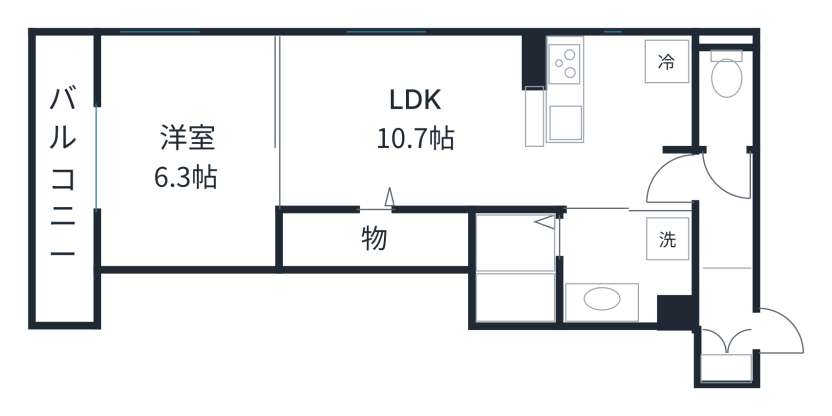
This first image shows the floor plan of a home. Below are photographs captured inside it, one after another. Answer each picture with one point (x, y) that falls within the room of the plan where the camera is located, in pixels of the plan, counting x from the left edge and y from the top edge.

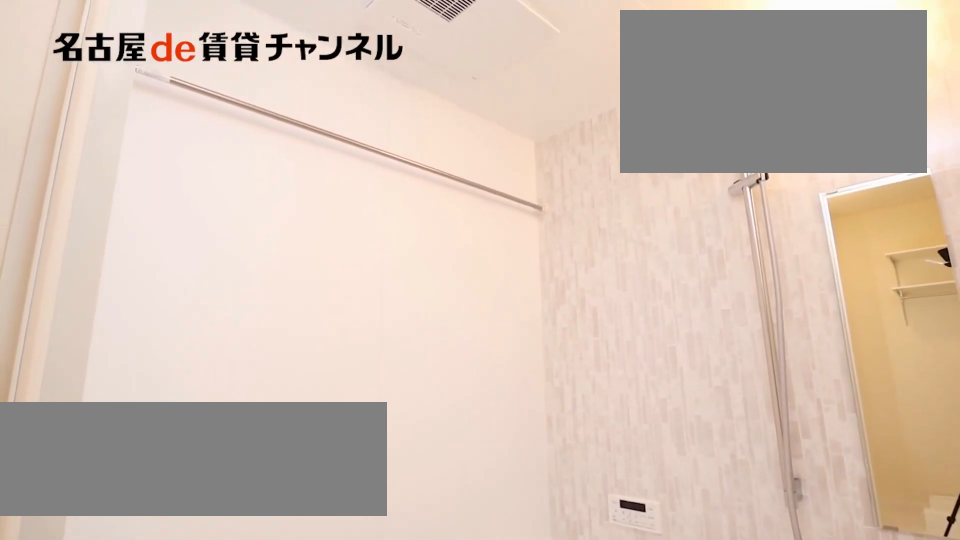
(515, 272)
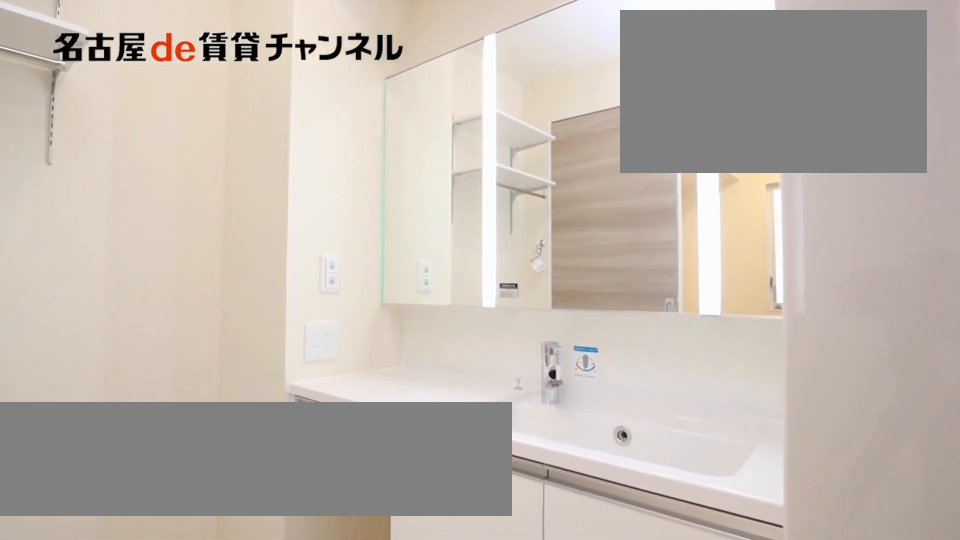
(628, 271)
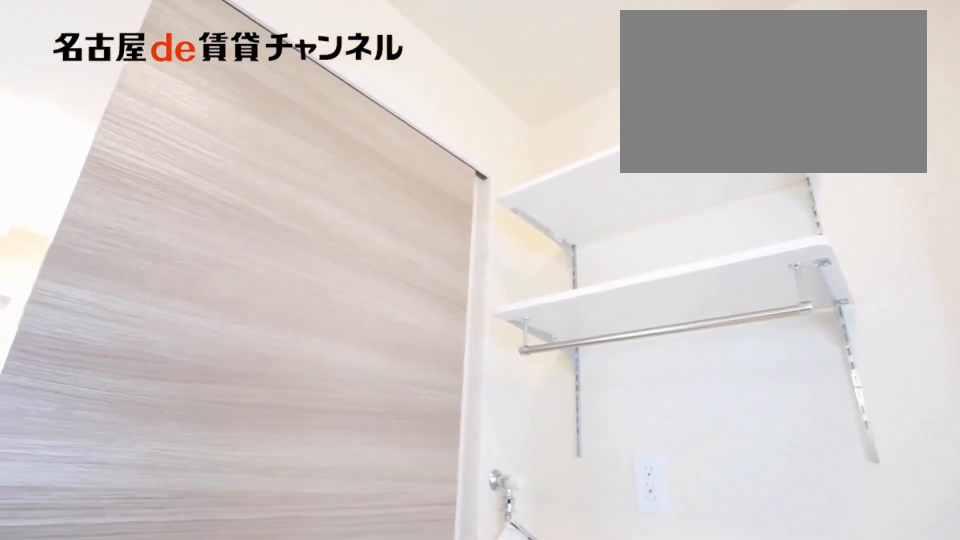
(628, 271)
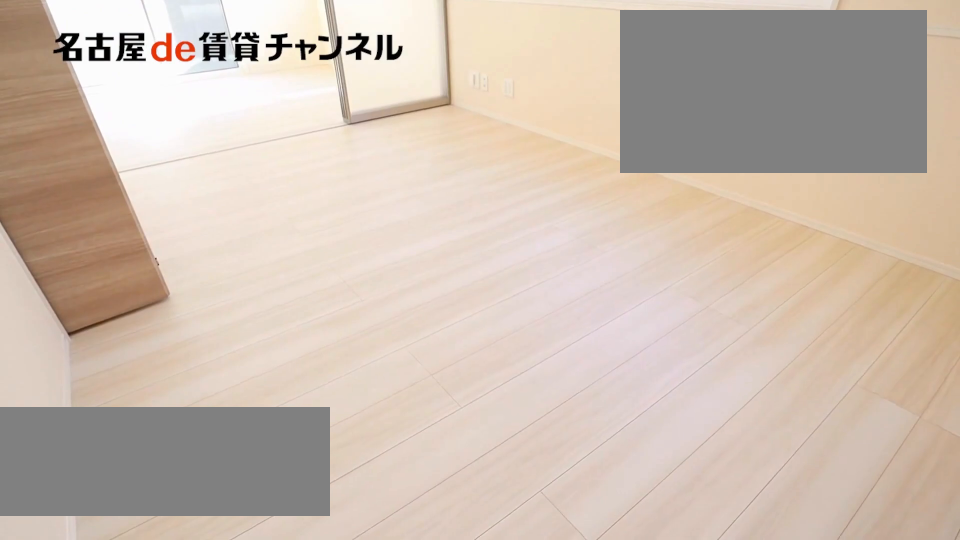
(401, 124)
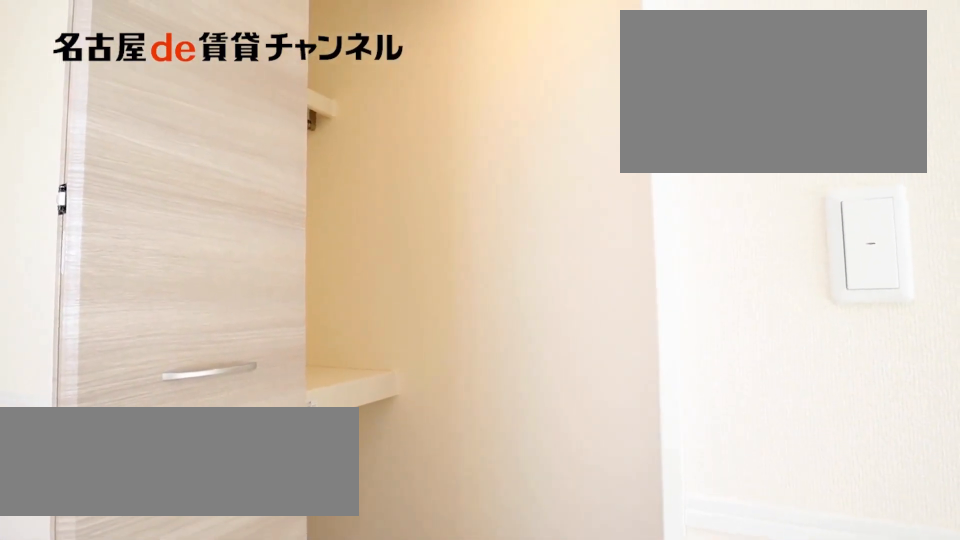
(375, 242)
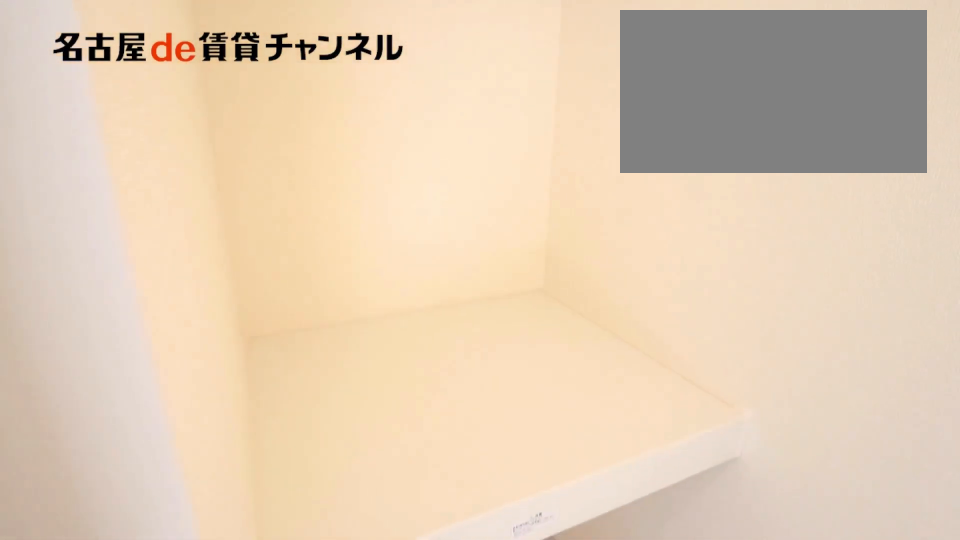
(375, 241)
